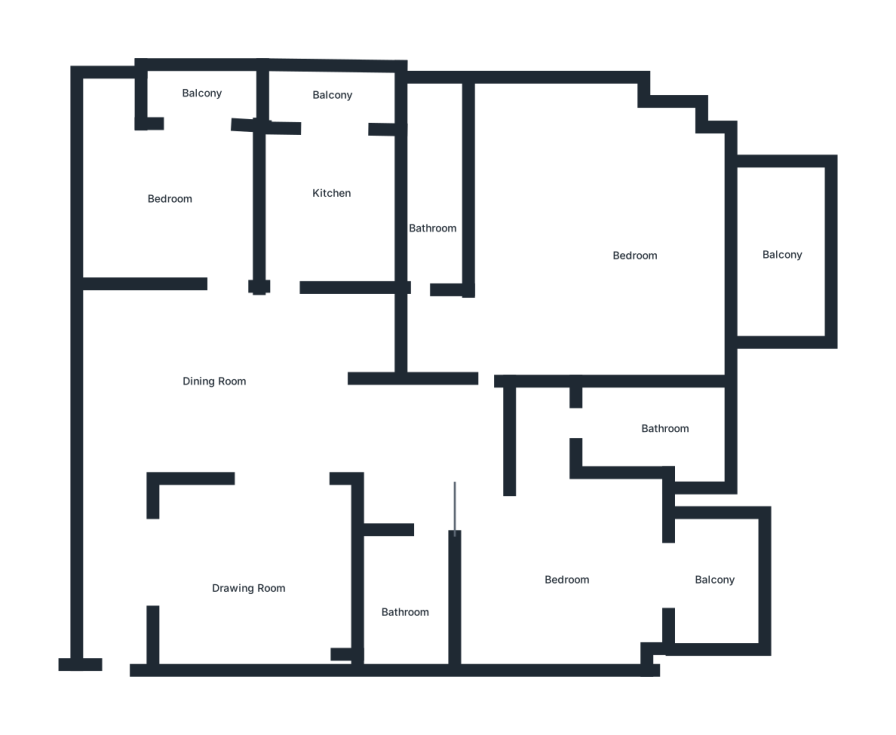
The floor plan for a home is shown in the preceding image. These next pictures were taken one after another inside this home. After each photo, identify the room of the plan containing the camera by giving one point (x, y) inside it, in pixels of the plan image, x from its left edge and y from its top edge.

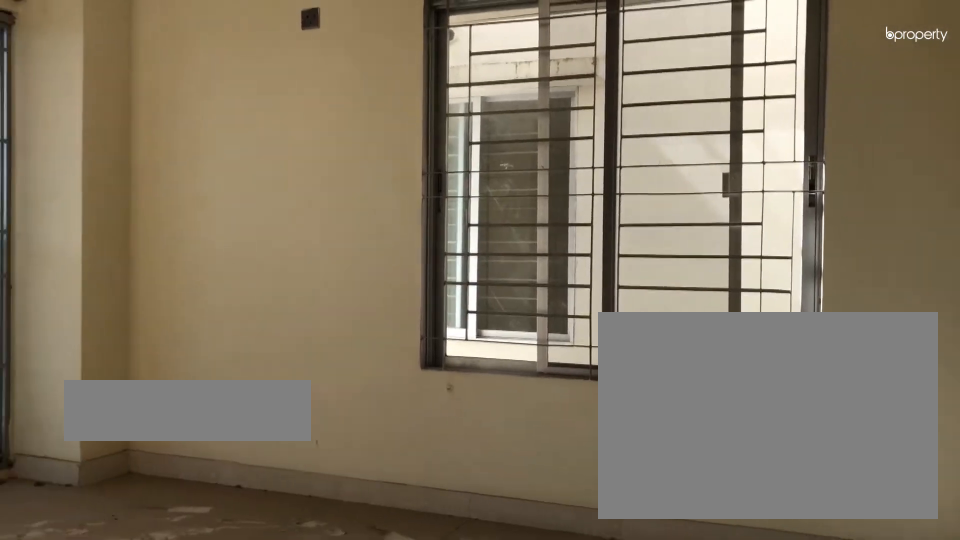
(573, 554)
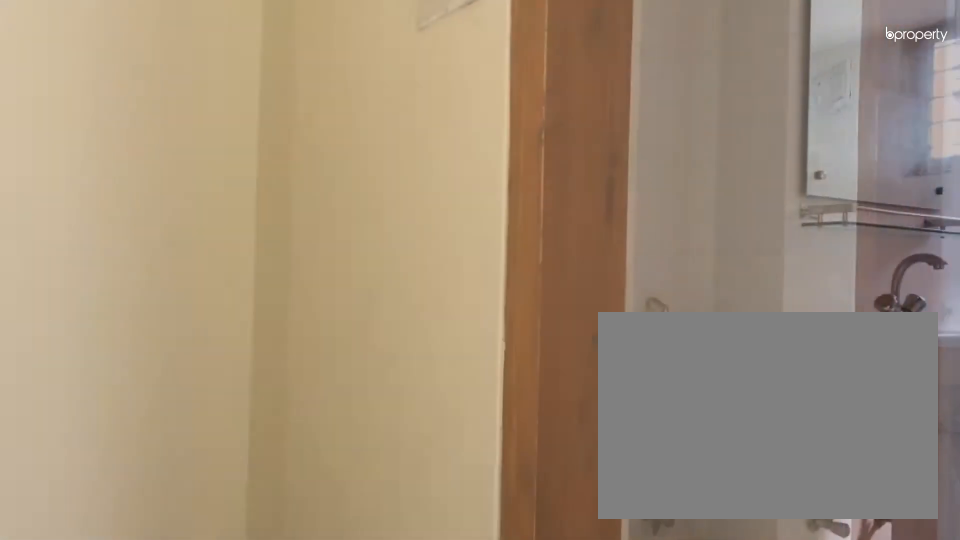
(597, 431)
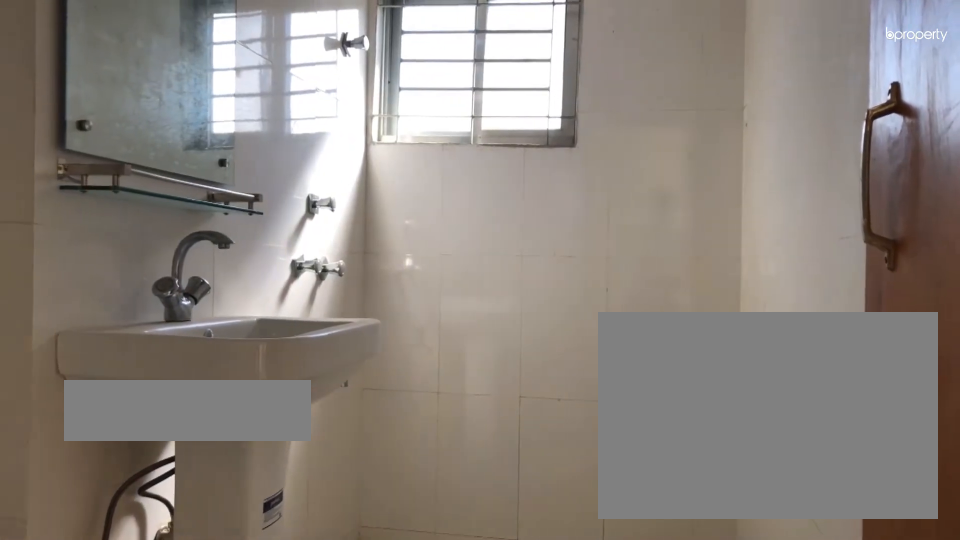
(663, 436)
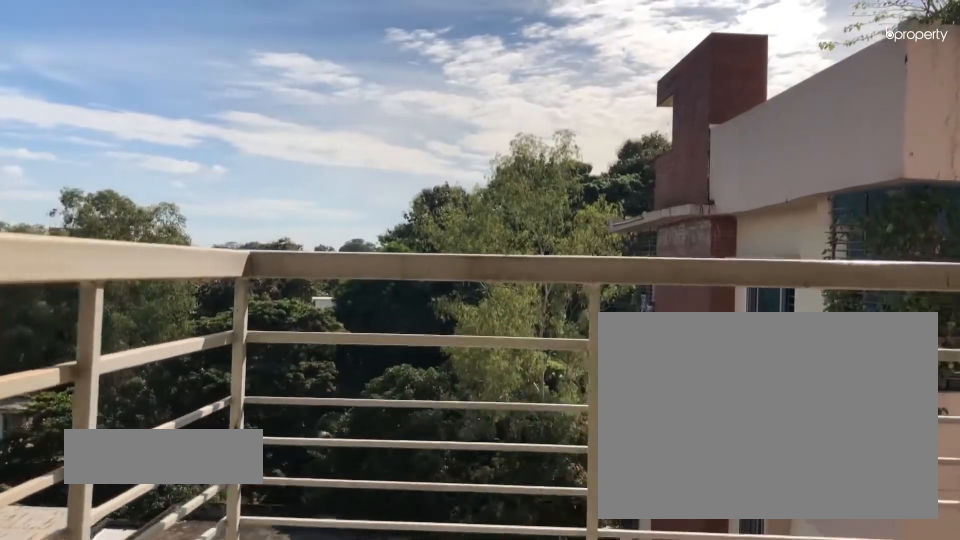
(722, 577)
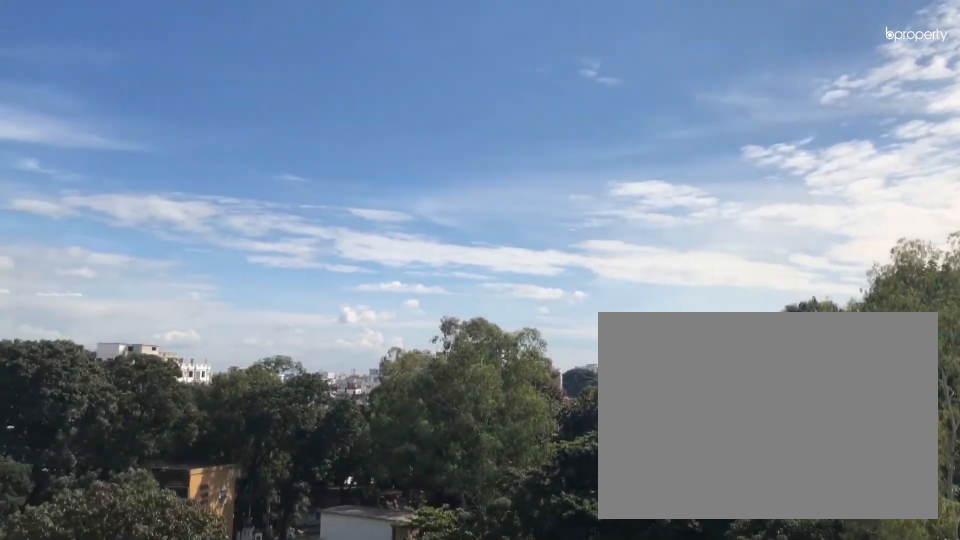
(722, 577)
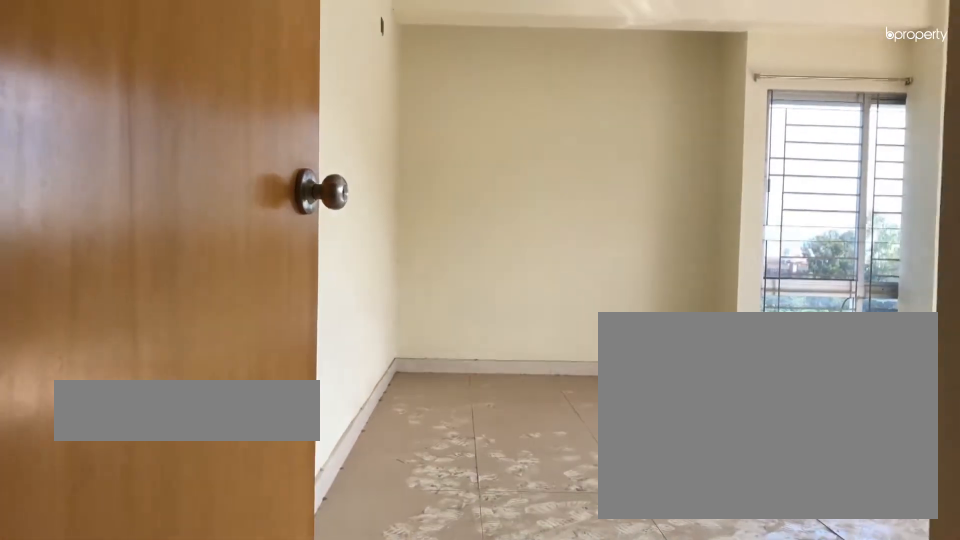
(493, 336)
